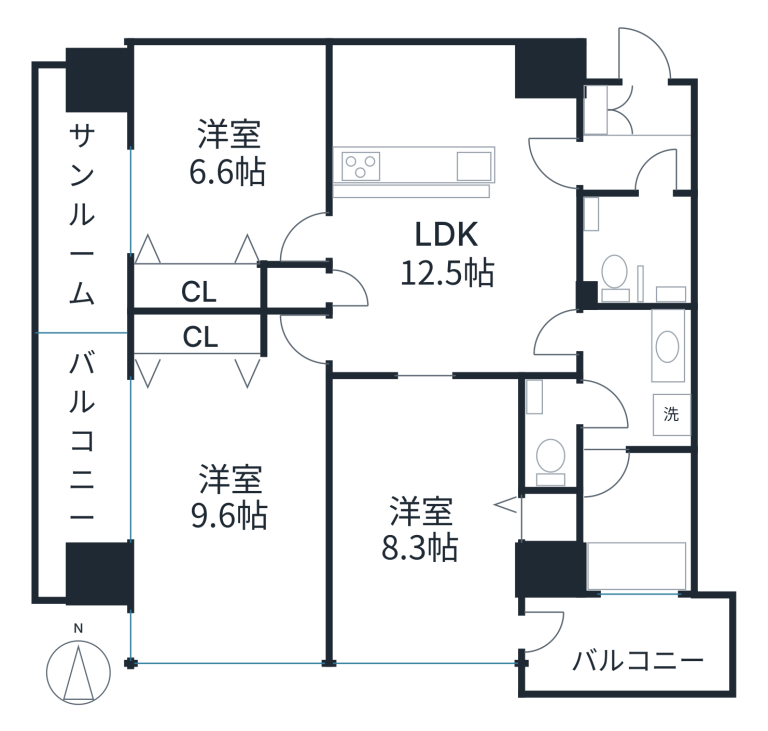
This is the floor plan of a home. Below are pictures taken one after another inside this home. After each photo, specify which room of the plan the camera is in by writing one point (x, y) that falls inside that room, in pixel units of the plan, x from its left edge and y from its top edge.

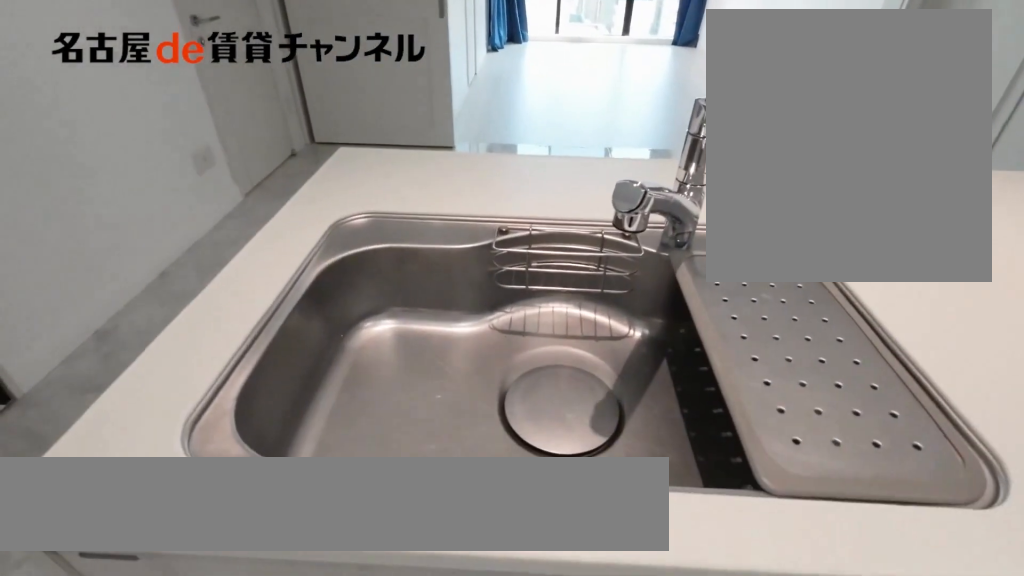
(407, 172)
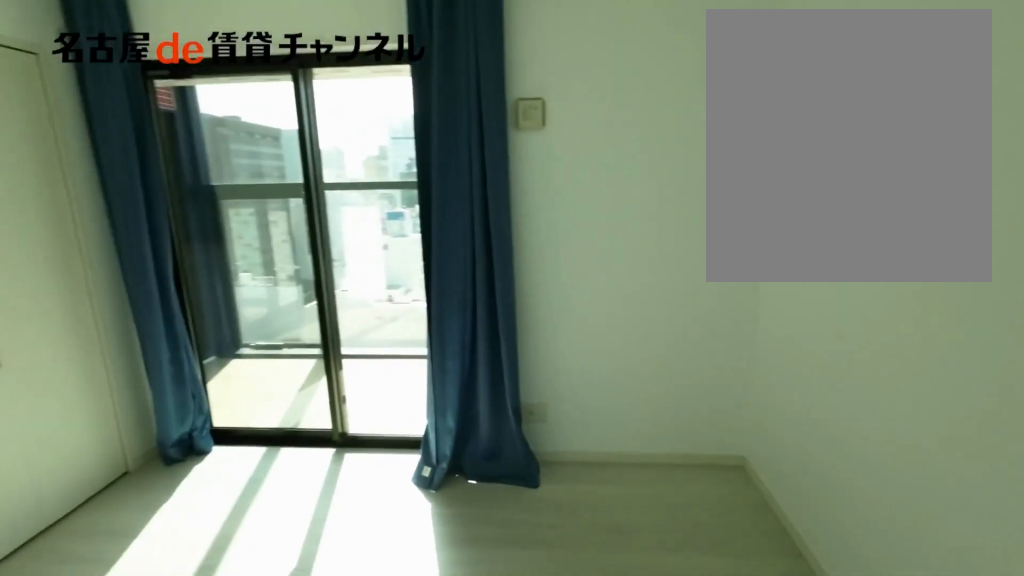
(230, 154)
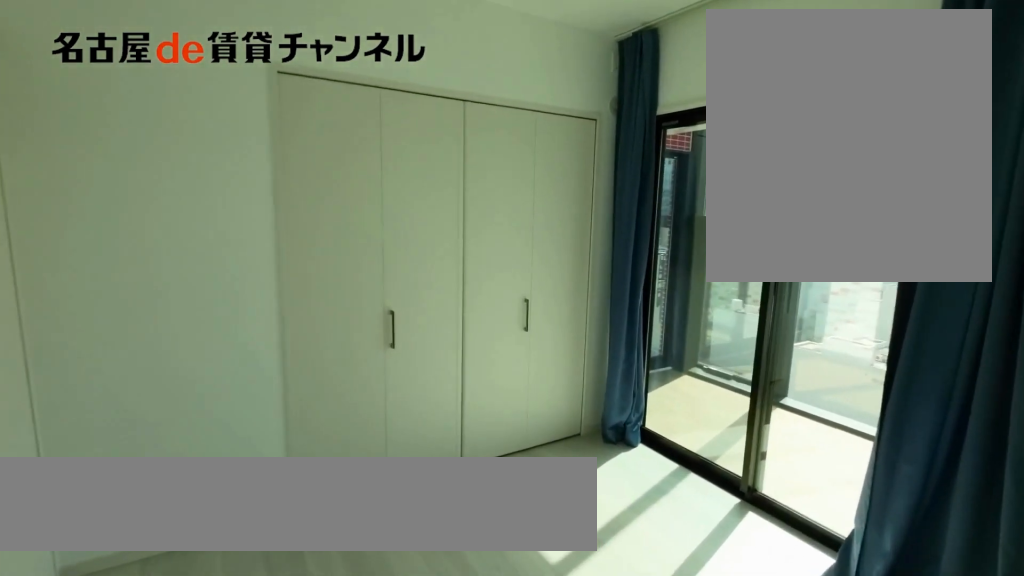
(230, 154)
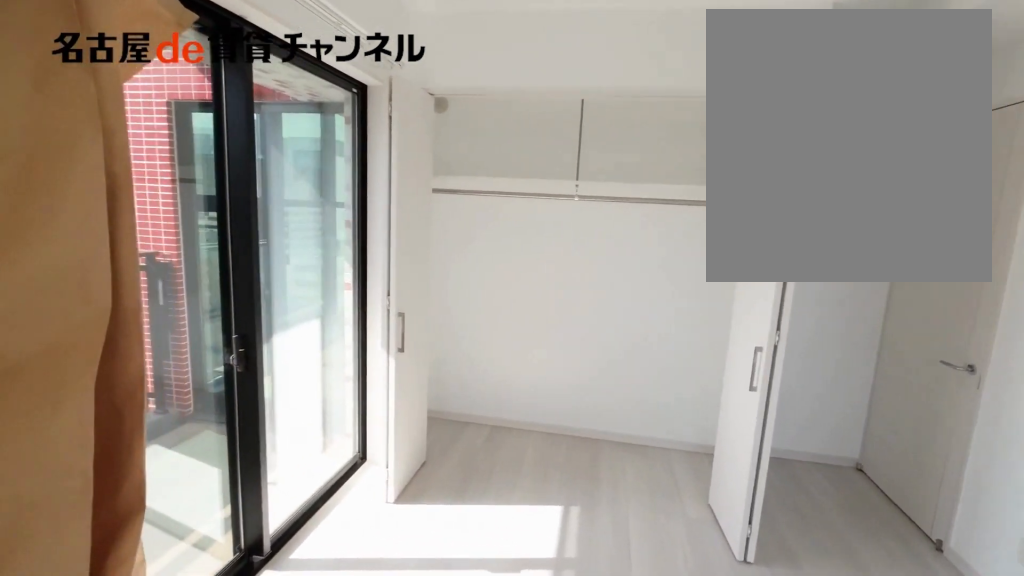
(240, 498)
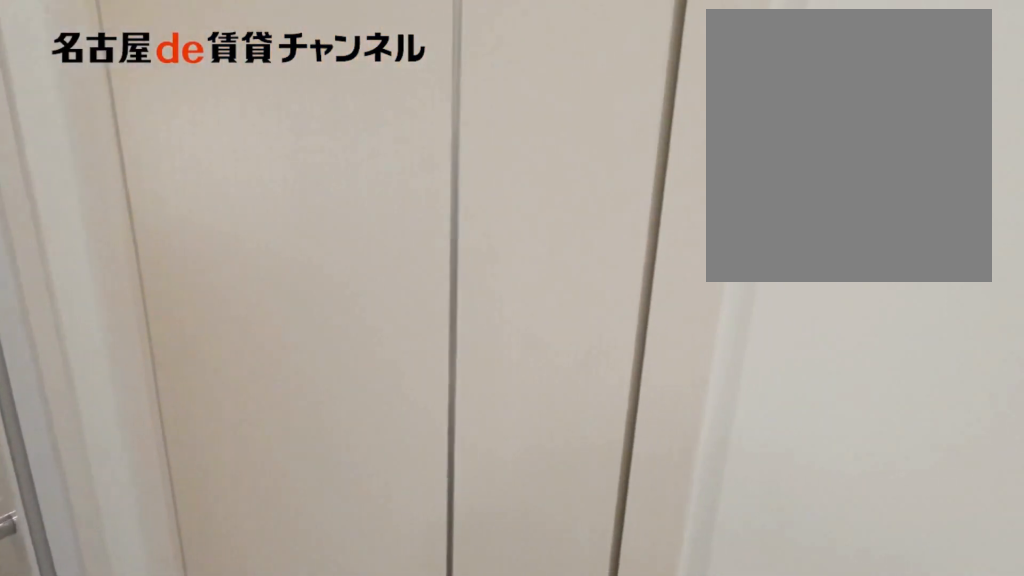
(635, 378)
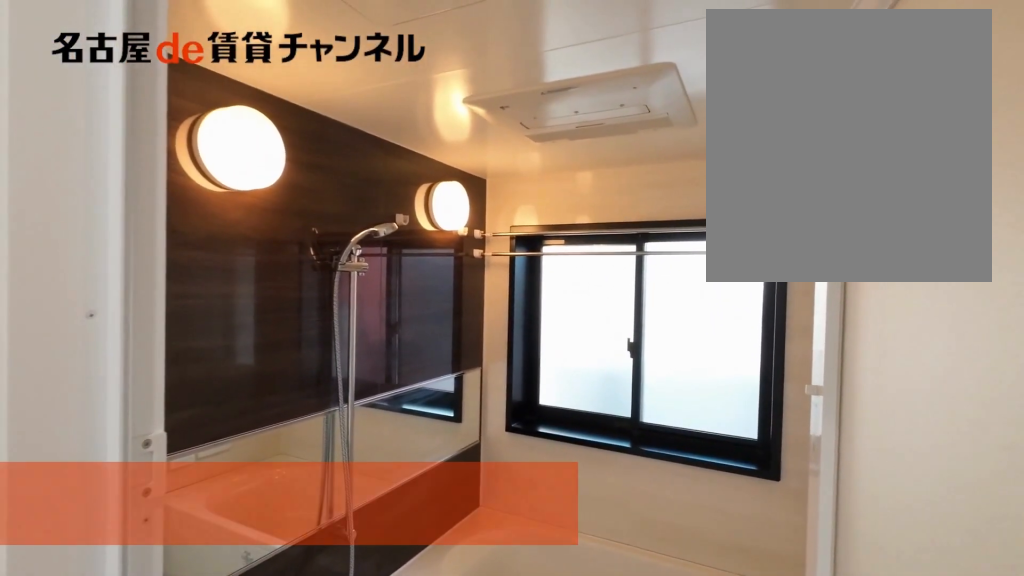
(637, 522)
